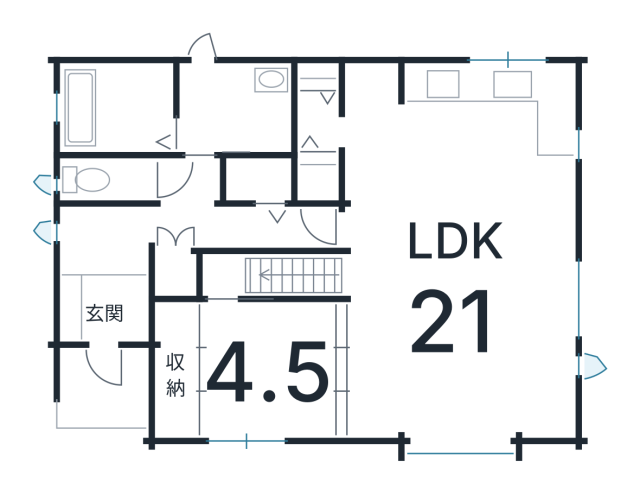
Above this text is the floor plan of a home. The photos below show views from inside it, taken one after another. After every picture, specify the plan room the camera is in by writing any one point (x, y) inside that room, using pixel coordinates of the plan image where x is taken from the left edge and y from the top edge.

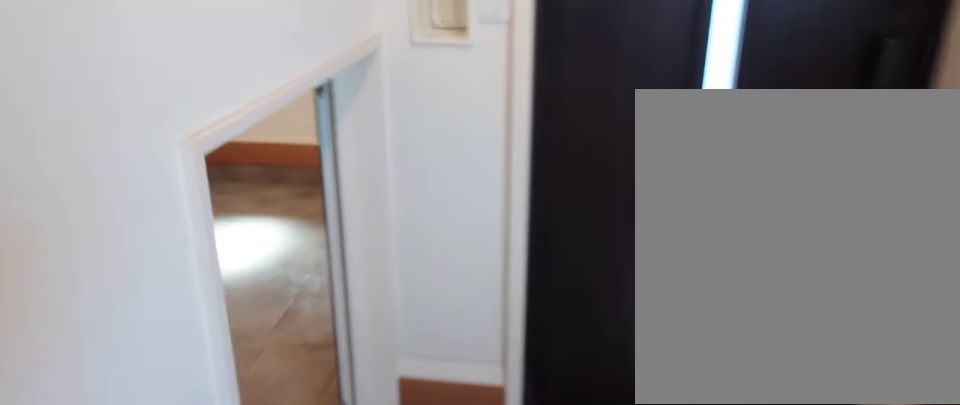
(105, 302)
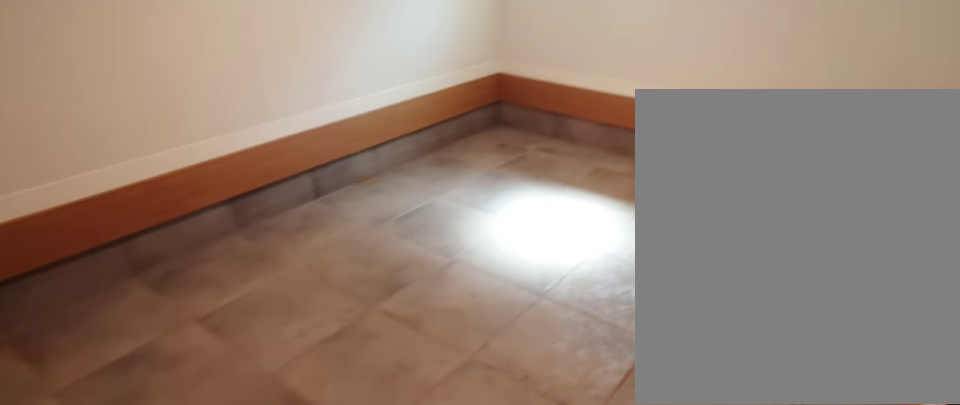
(105, 302)
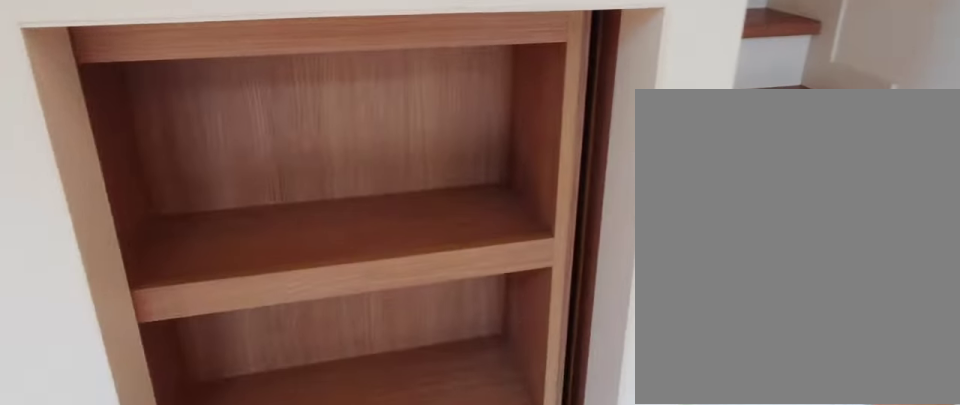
(444, 329)
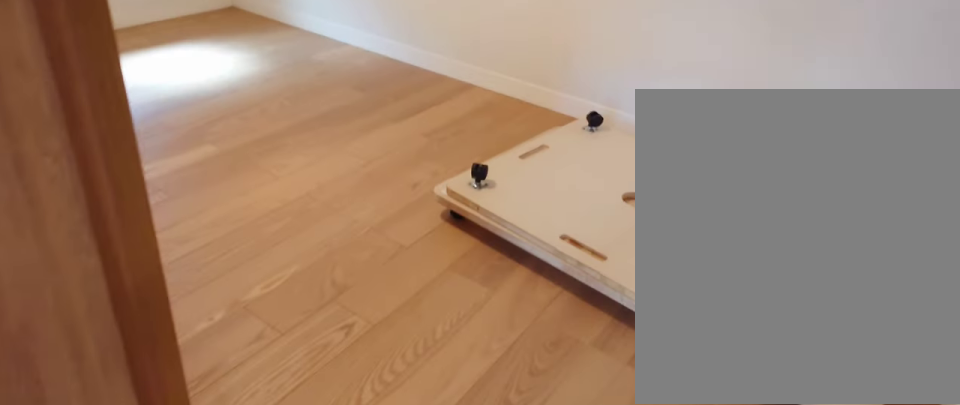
(444, 329)
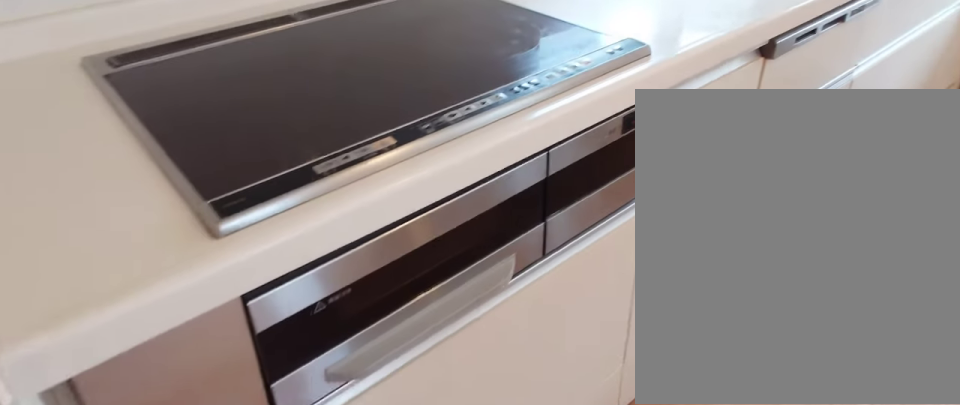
(460, 132)
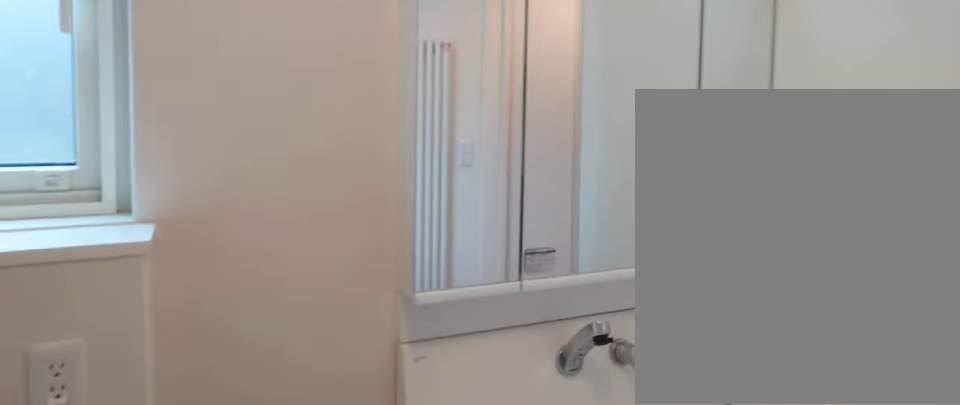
(237, 112)
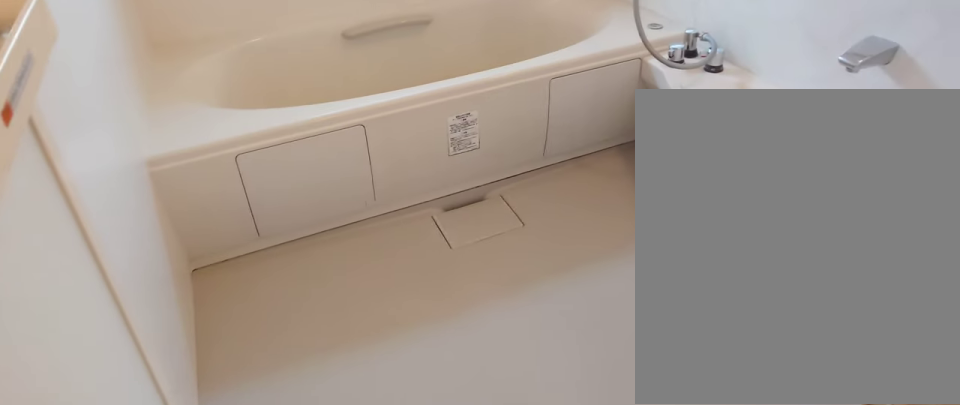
(108, 111)
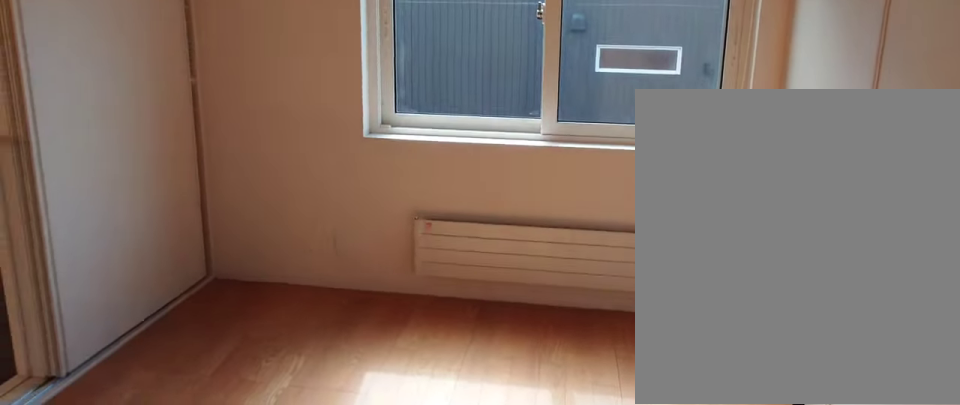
(271, 382)
